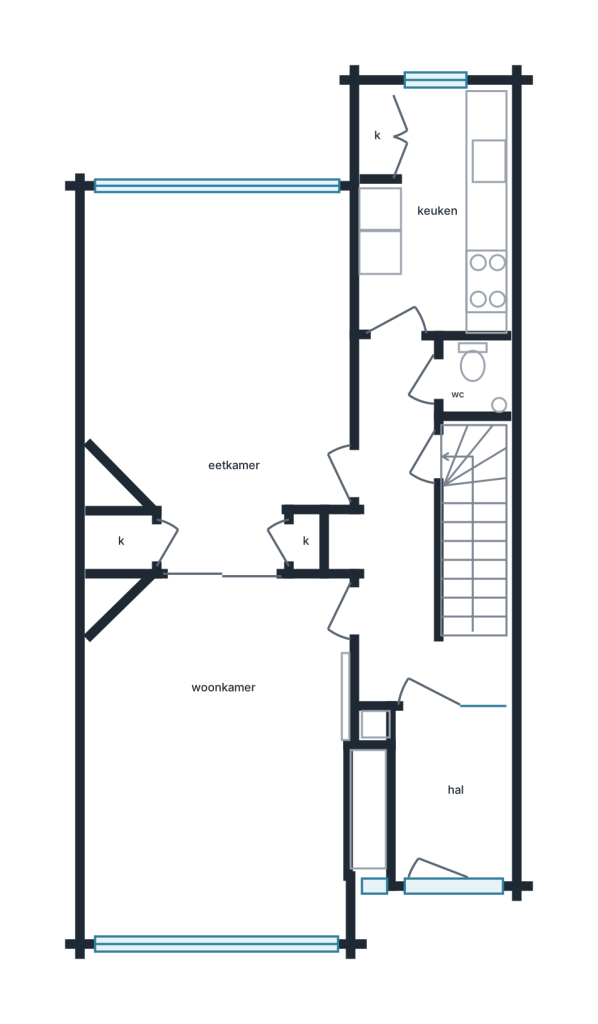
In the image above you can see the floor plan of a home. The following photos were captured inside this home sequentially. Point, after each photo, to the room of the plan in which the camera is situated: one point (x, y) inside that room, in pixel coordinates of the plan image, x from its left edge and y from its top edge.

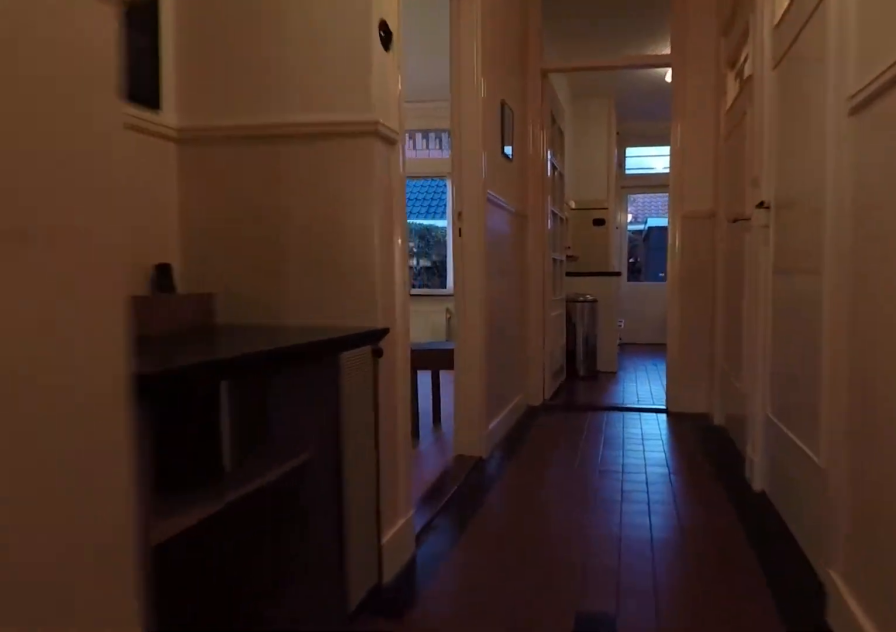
(405, 547)
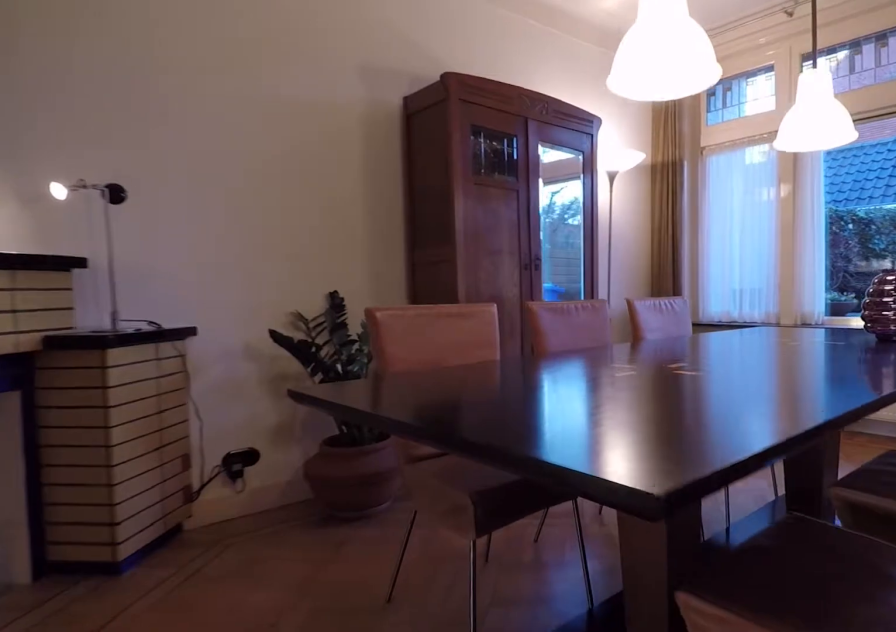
(228, 370)
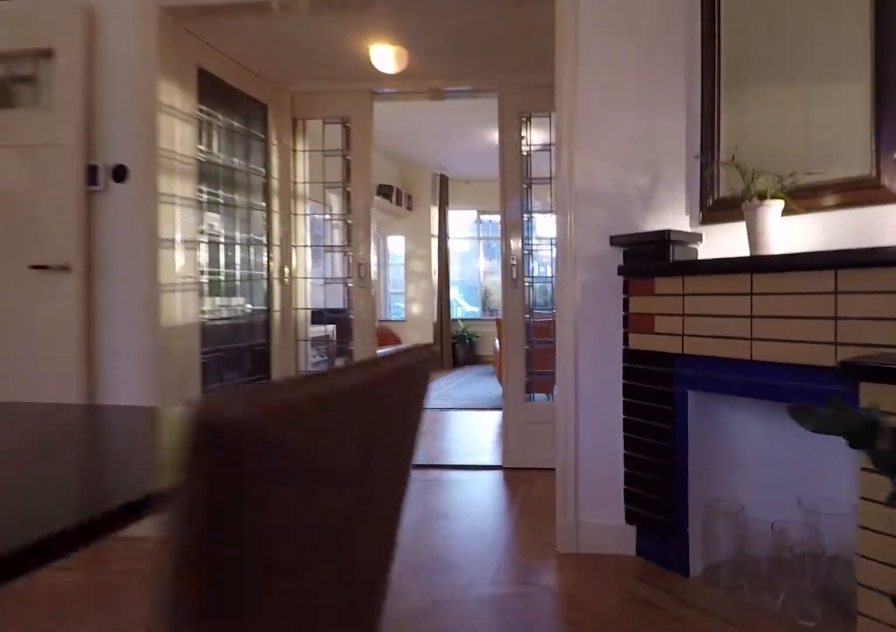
(228, 370)
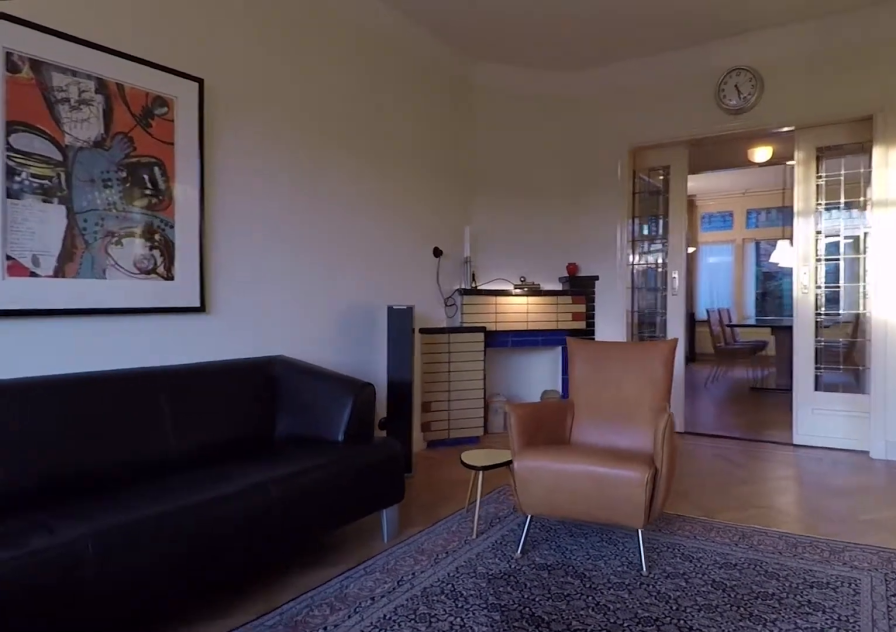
(235, 747)
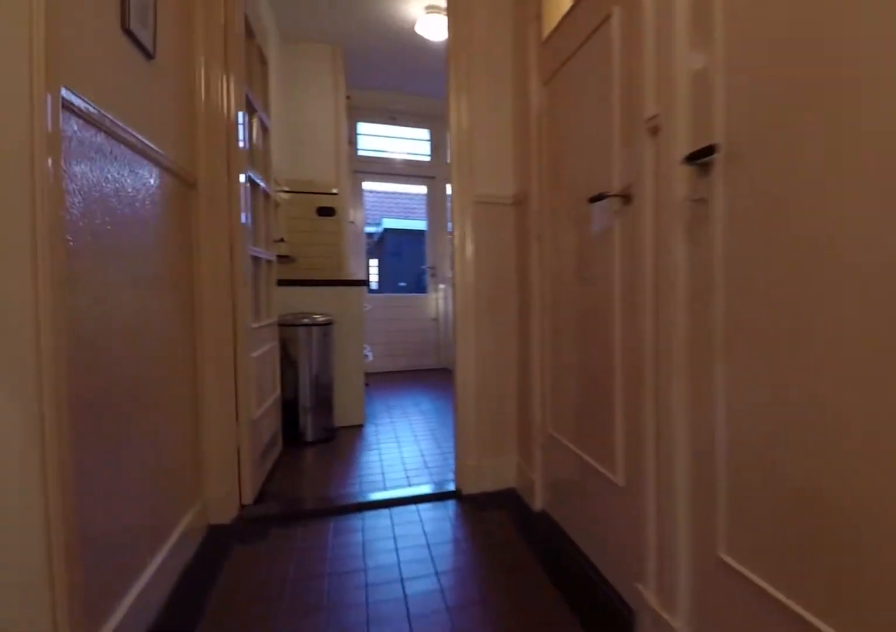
(404, 545)
